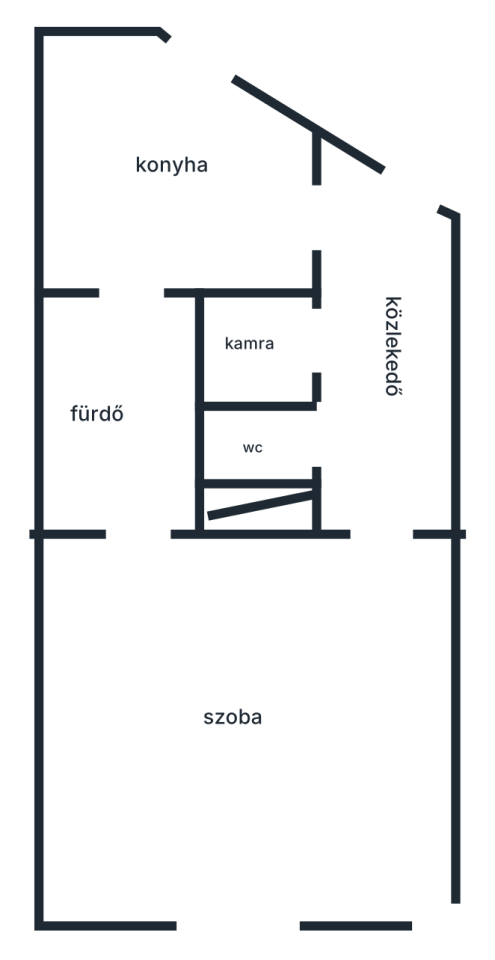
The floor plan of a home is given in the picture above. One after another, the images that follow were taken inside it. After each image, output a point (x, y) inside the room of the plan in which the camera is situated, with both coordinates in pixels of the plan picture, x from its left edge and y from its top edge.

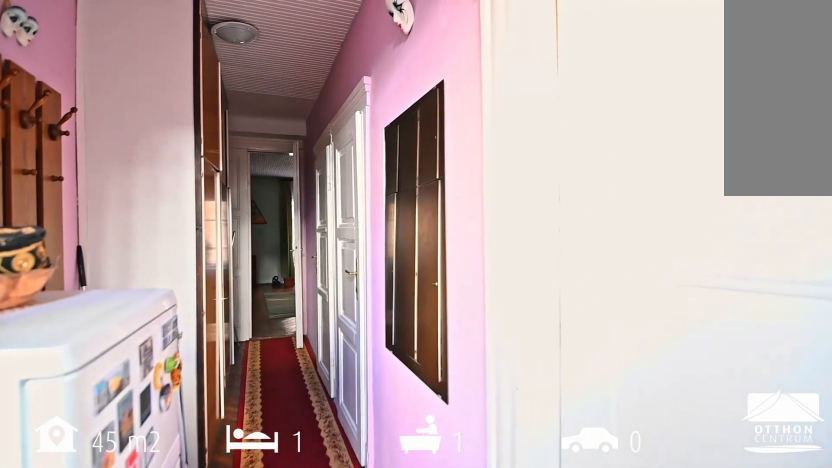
(394, 265)
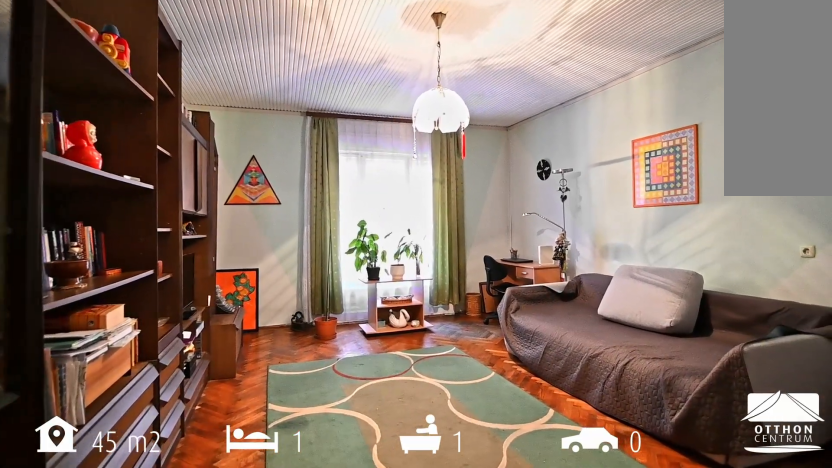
(237, 690)
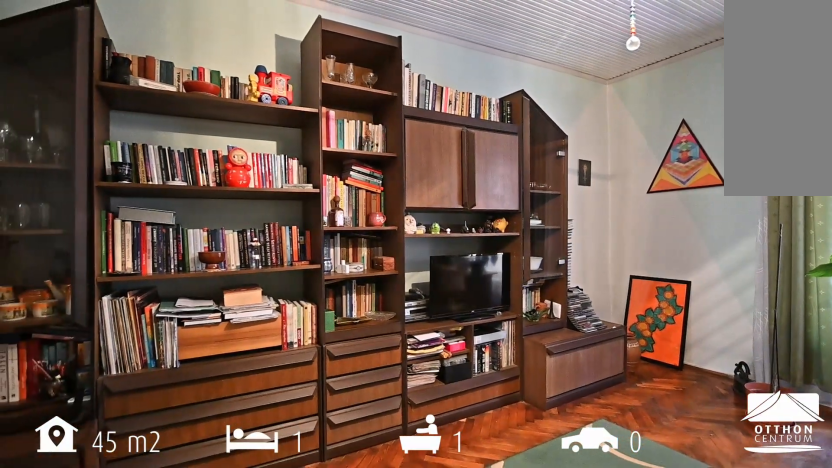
(237, 690)
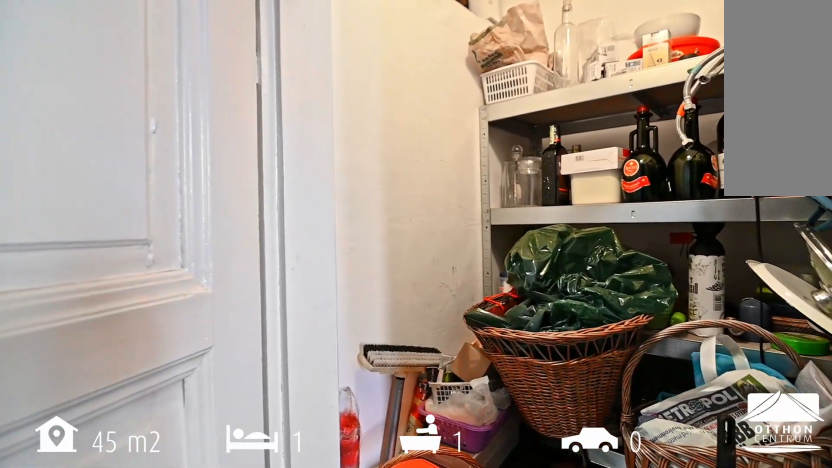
(266, 339)
